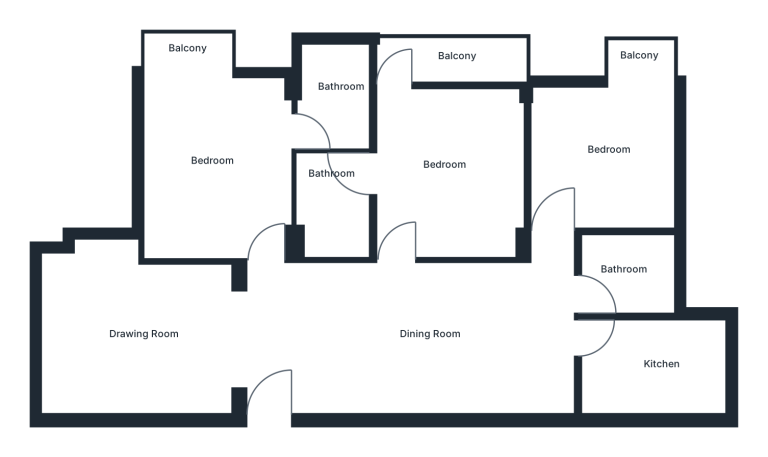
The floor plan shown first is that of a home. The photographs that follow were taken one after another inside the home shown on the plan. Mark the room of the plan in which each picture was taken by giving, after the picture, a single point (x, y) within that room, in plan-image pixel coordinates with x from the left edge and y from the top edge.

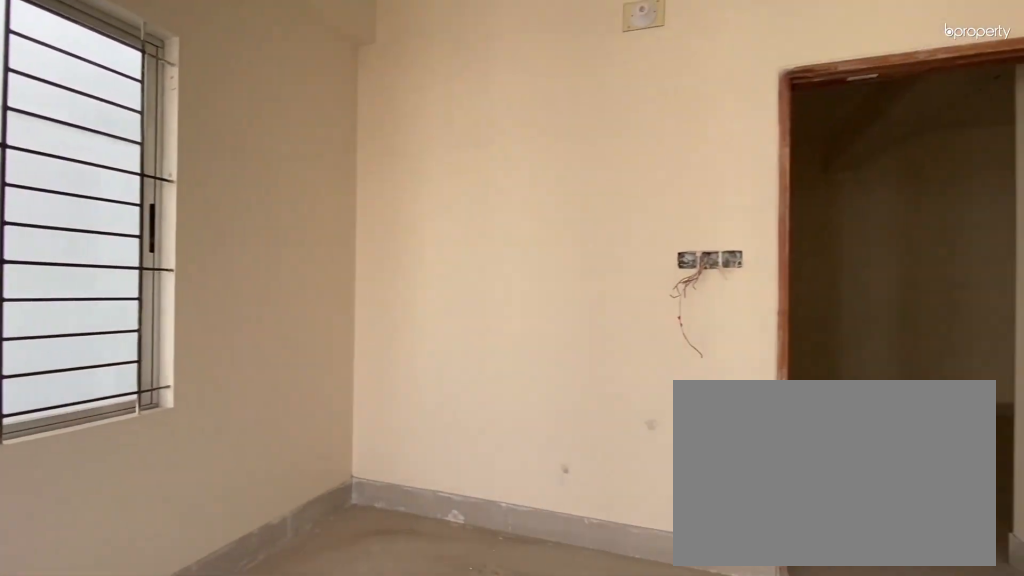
(615, 149)
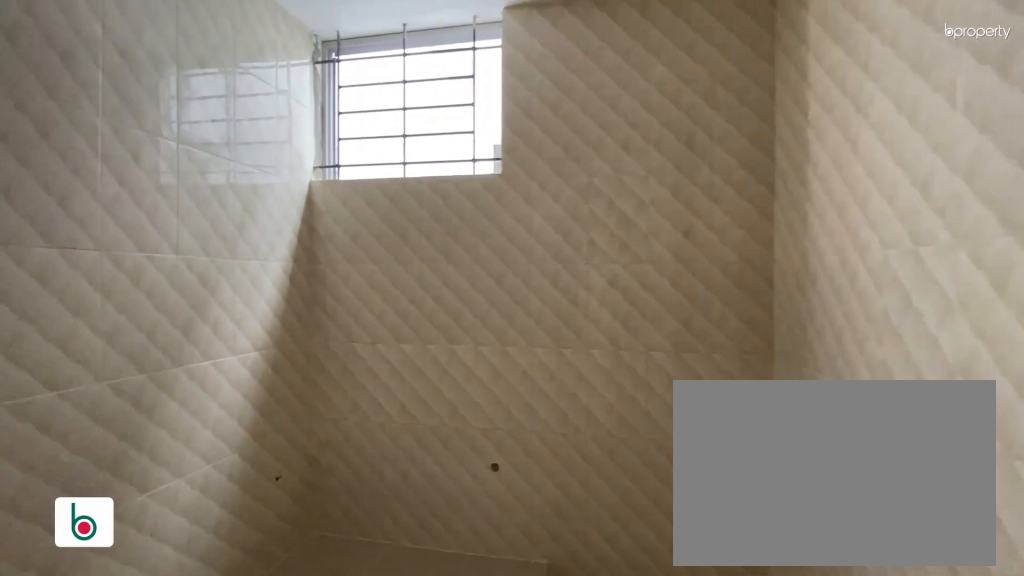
(621, 277)
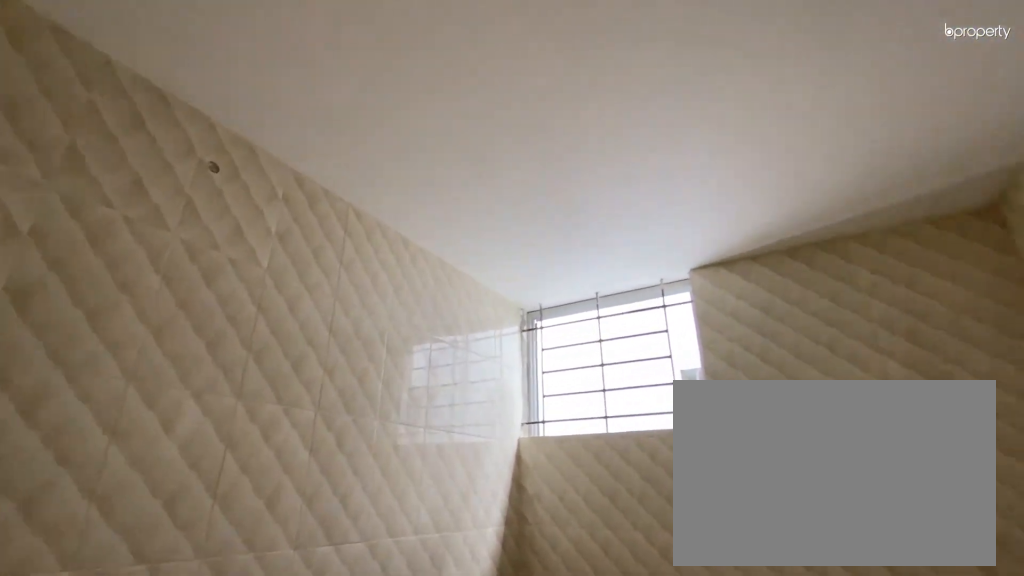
(621, 277)
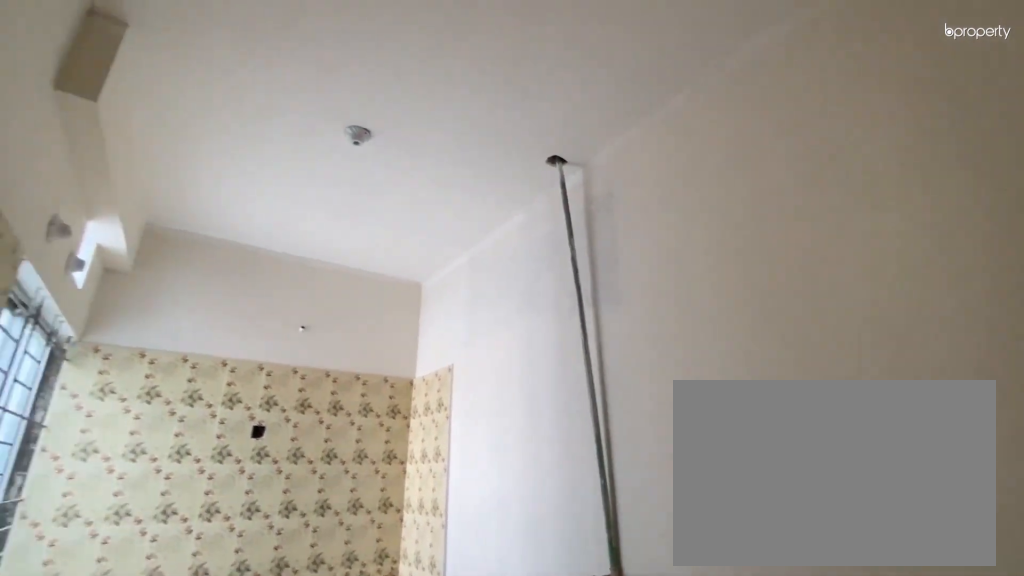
(645, 365)
